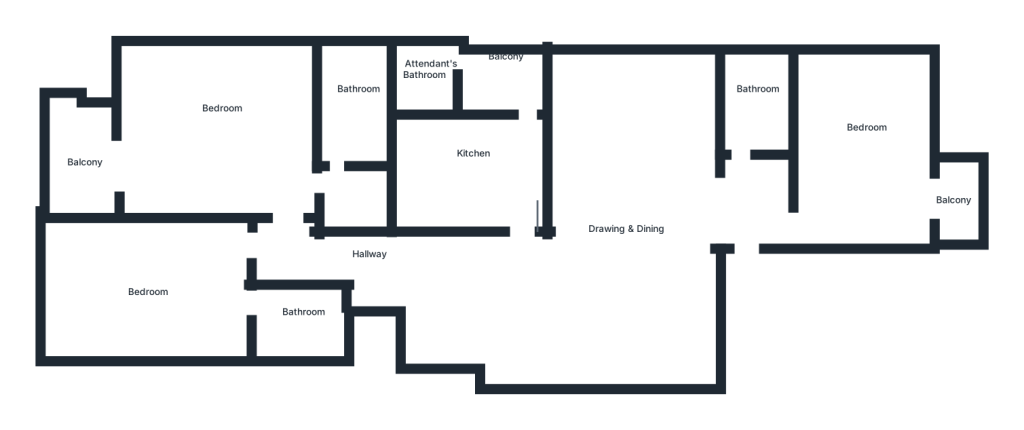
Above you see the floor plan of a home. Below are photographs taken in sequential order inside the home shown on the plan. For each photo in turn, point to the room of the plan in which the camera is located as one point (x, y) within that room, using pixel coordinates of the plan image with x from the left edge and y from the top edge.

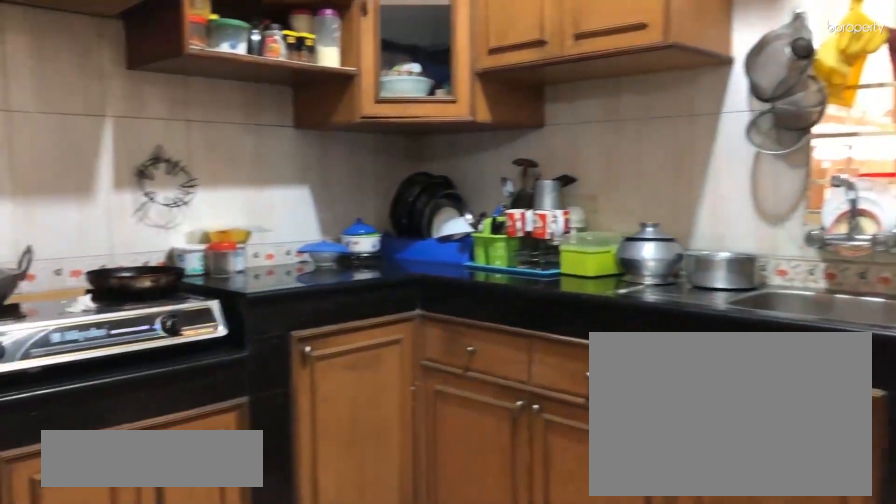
(459, 166)
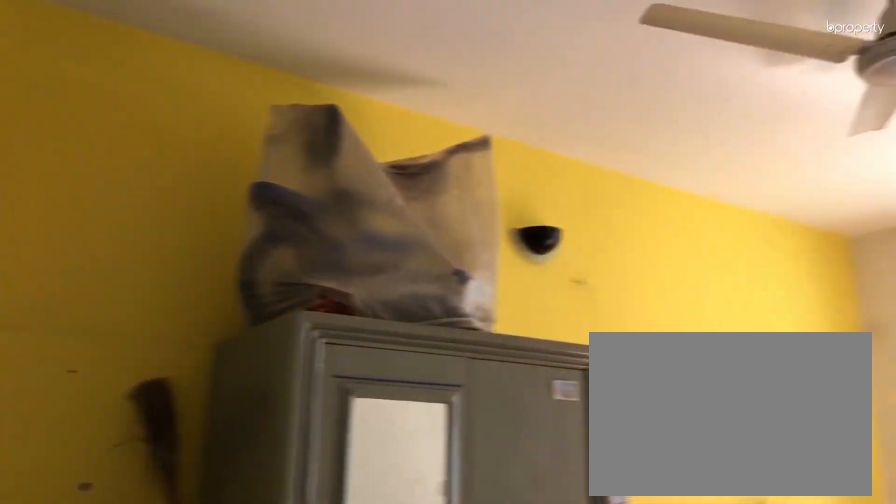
(159, 308)
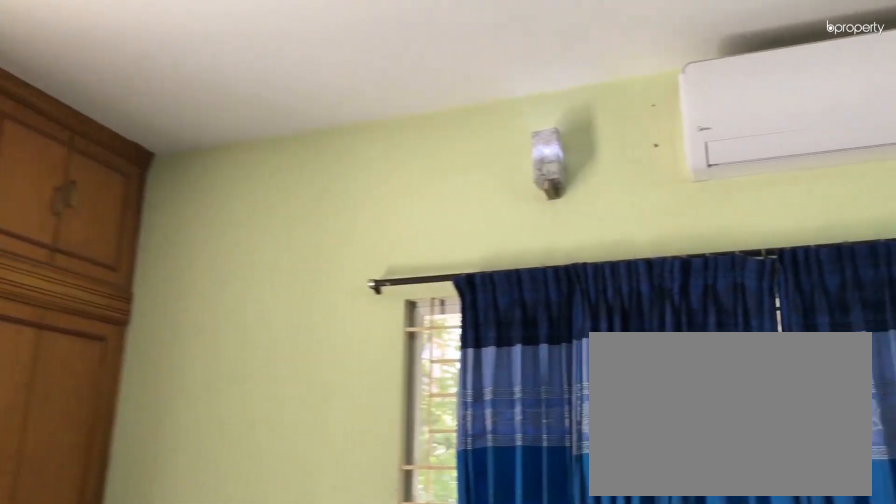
(203, 114)
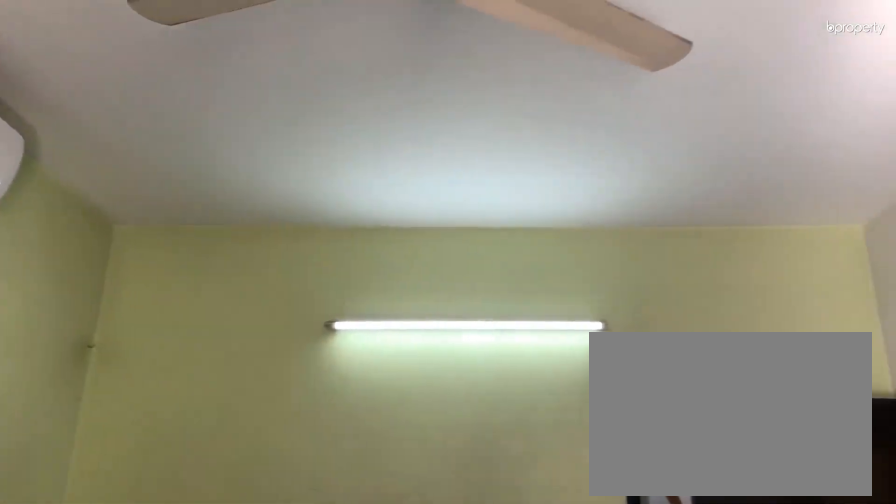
(203, 114)
